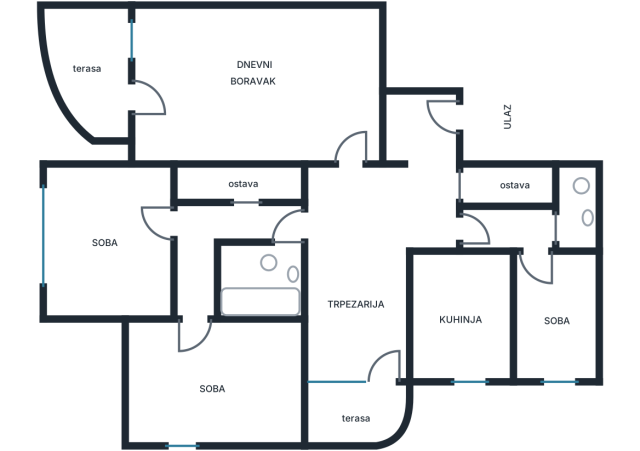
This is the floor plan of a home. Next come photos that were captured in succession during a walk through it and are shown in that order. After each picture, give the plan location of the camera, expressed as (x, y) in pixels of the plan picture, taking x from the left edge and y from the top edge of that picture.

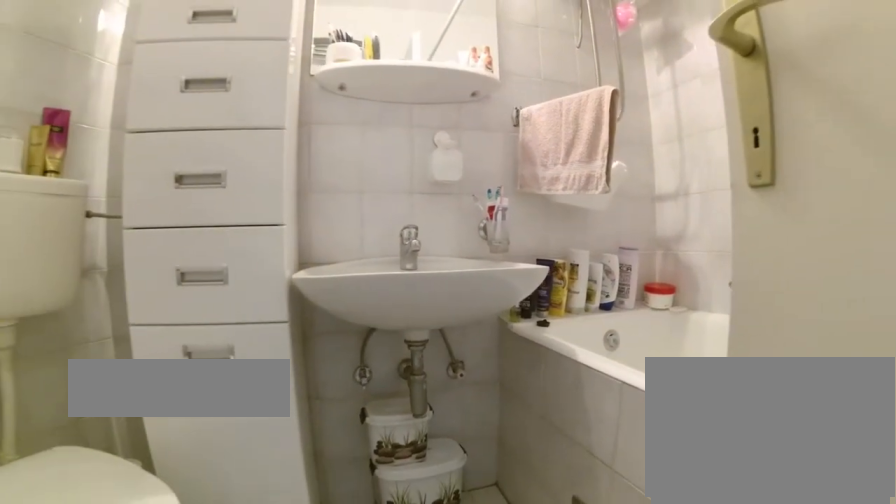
(218, 280)
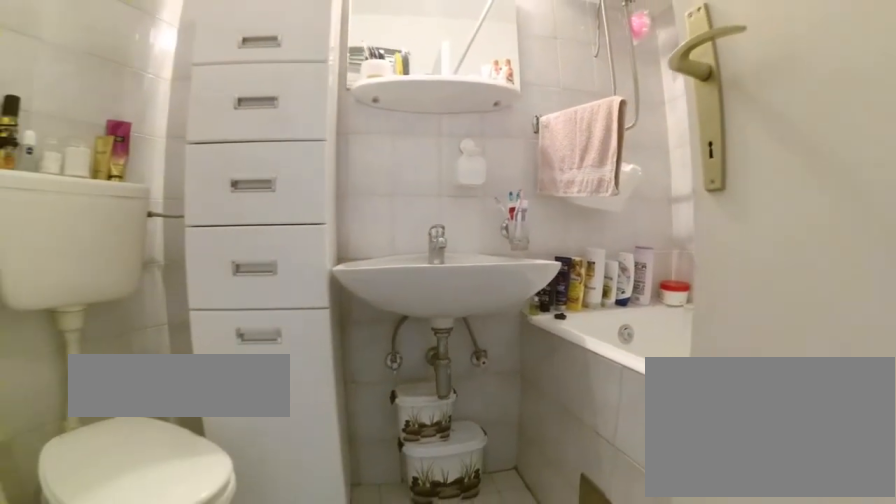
(212, 281)
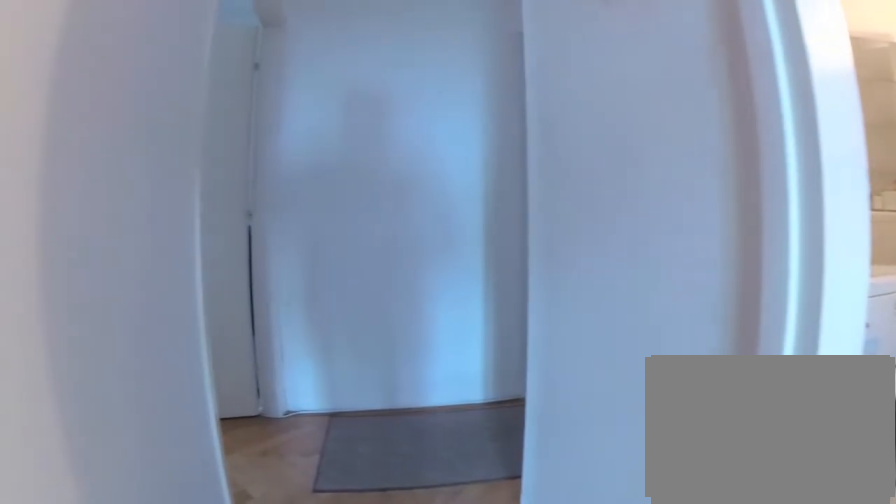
(195, 303)
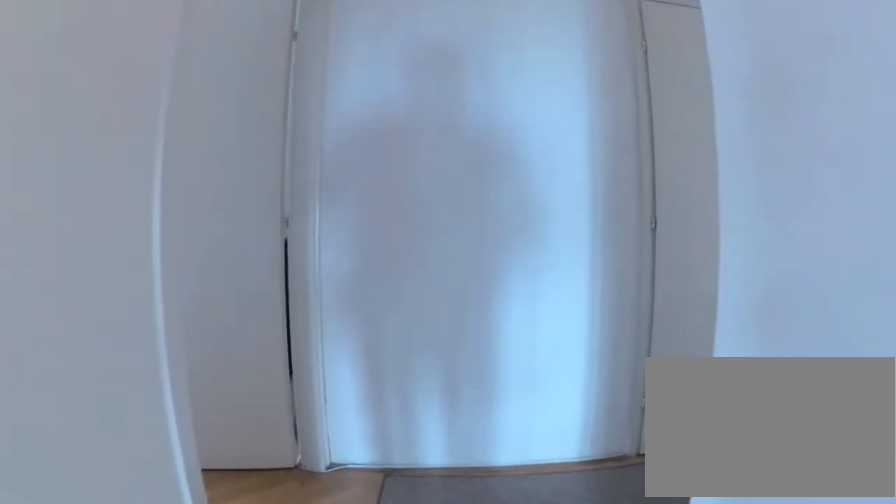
(194, 282)
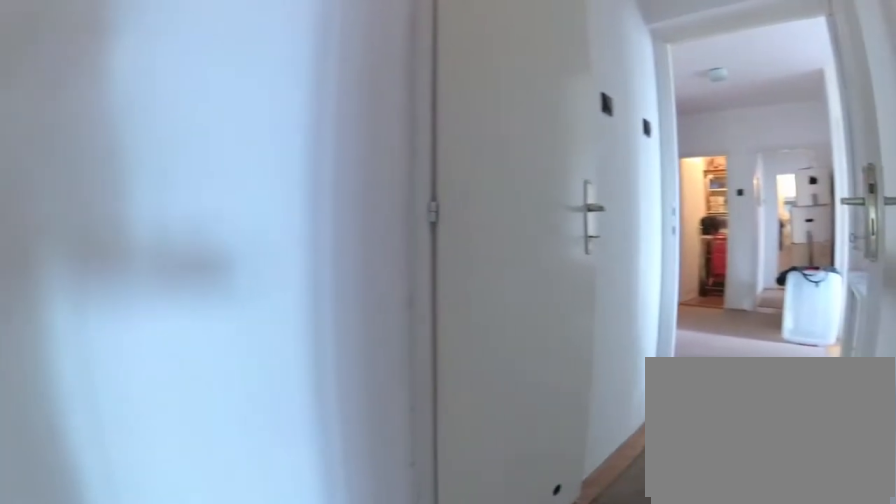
(185, 244)
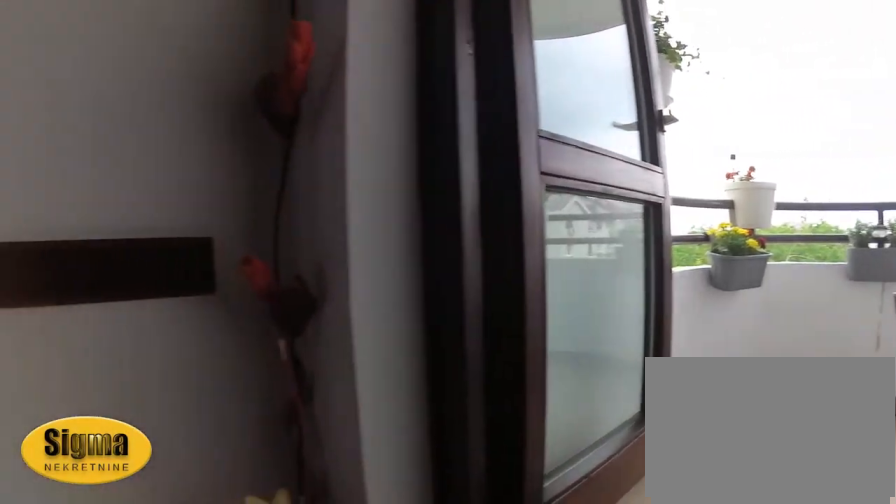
(362, 341)
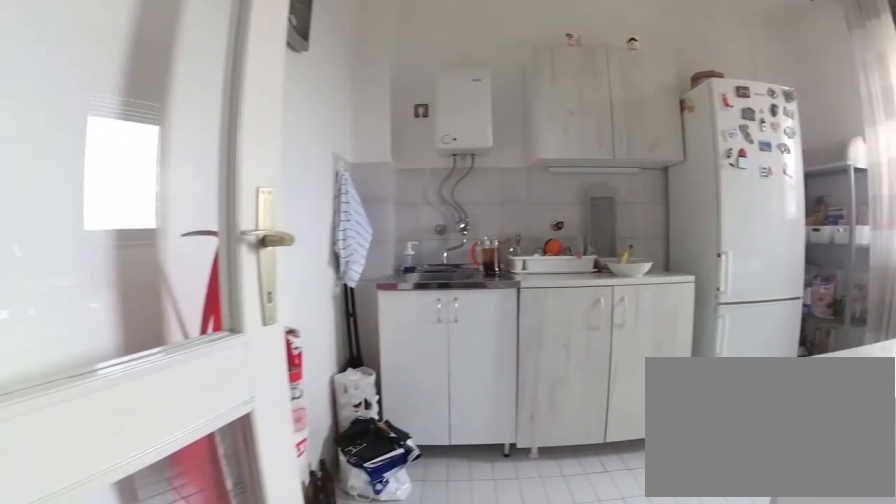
(387, 287)
